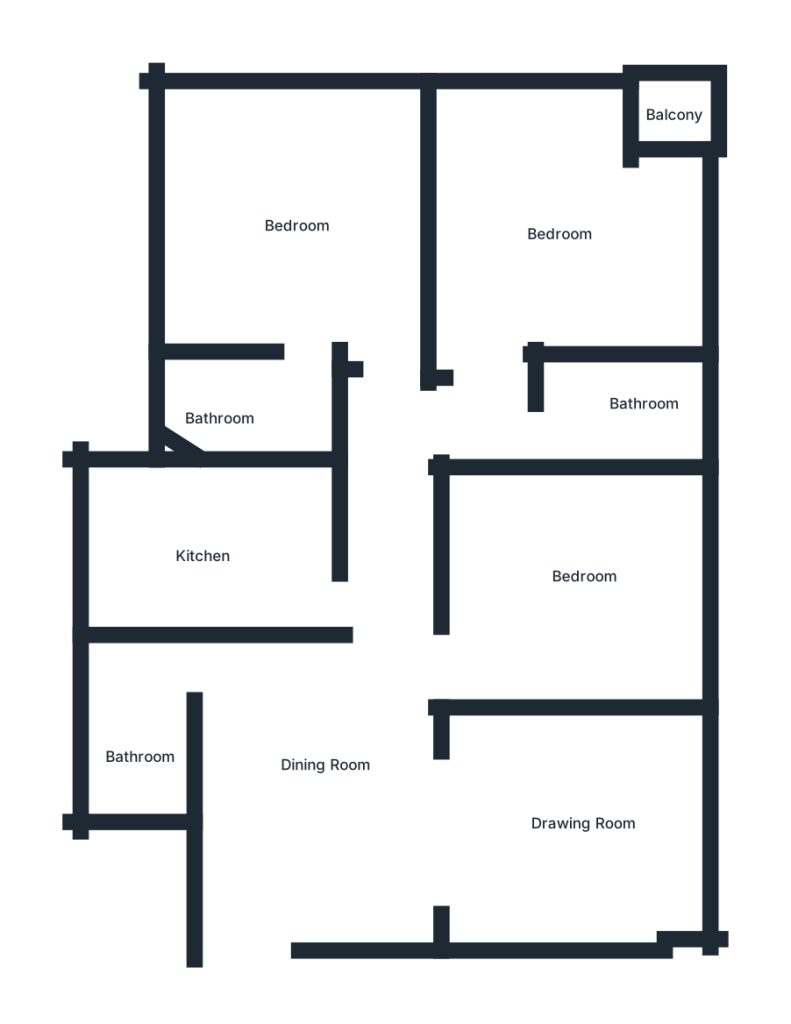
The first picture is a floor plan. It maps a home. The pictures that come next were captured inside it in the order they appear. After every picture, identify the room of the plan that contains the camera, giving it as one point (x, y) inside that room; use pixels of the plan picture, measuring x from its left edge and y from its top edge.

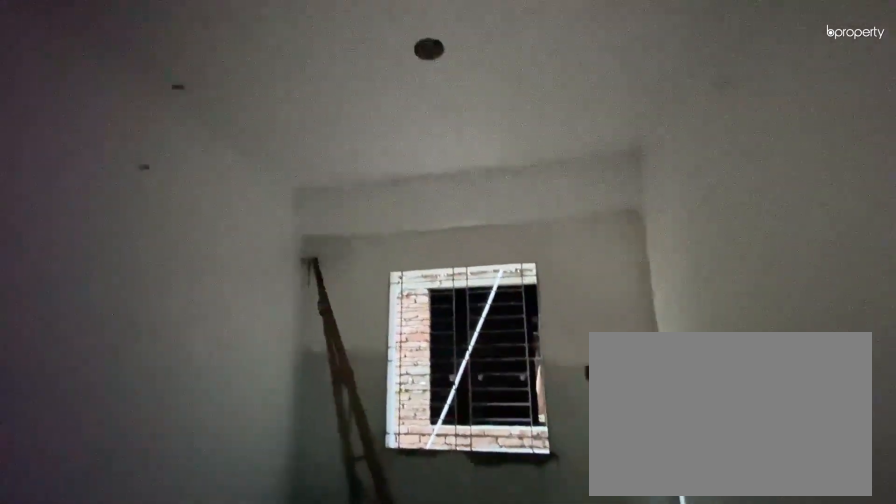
(583, 592)
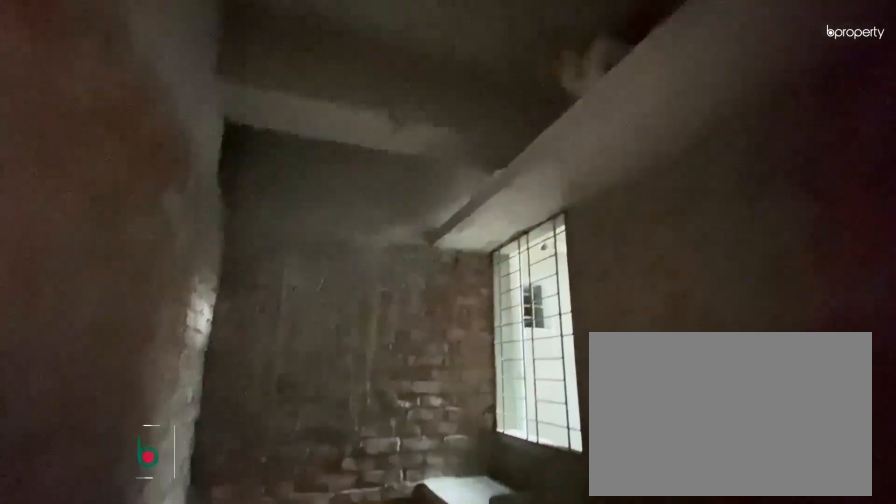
(227, 567)
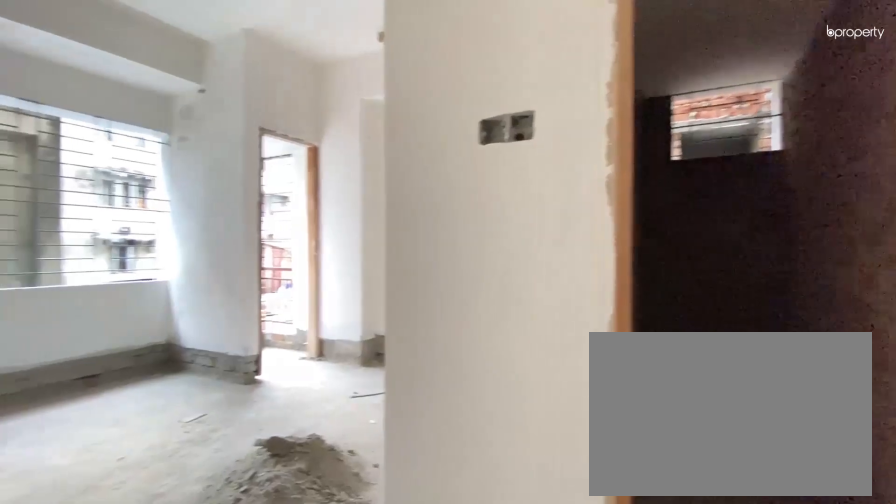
(555, 237)
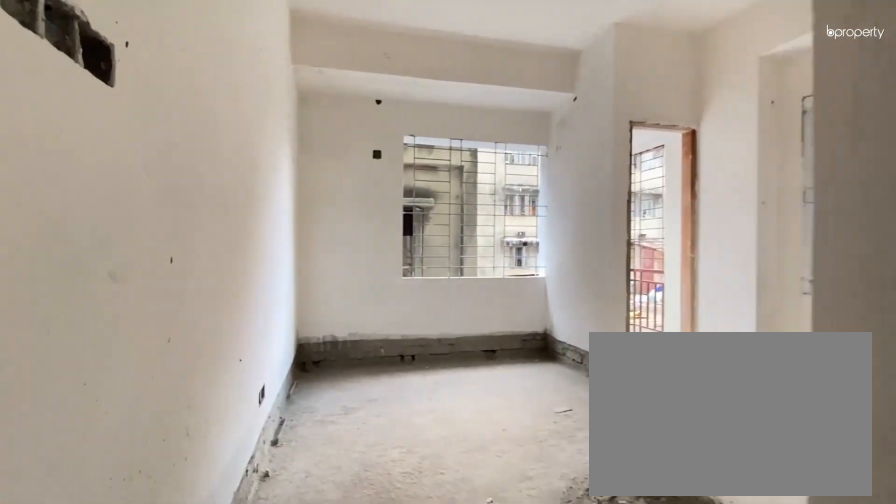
(555, 237)
